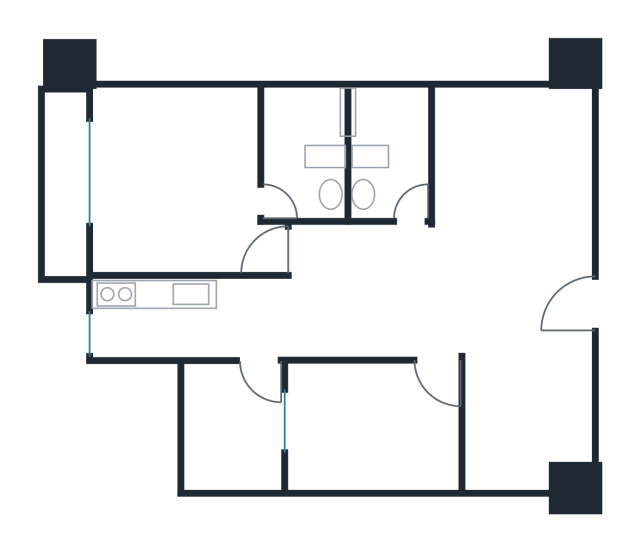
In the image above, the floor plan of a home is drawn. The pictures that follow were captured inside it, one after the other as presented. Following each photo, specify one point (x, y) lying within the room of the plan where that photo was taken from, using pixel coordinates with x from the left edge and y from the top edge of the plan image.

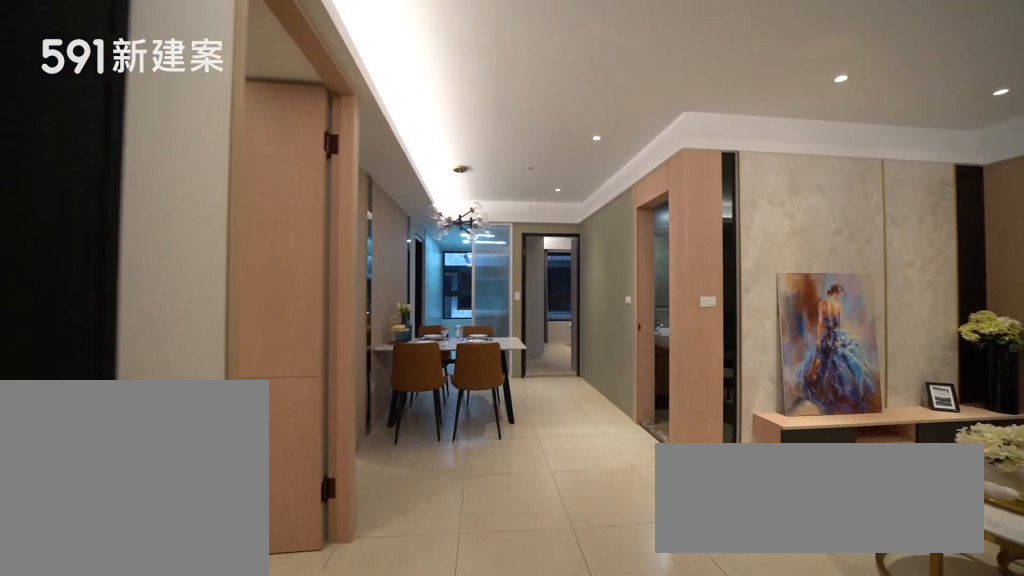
(525, 313)
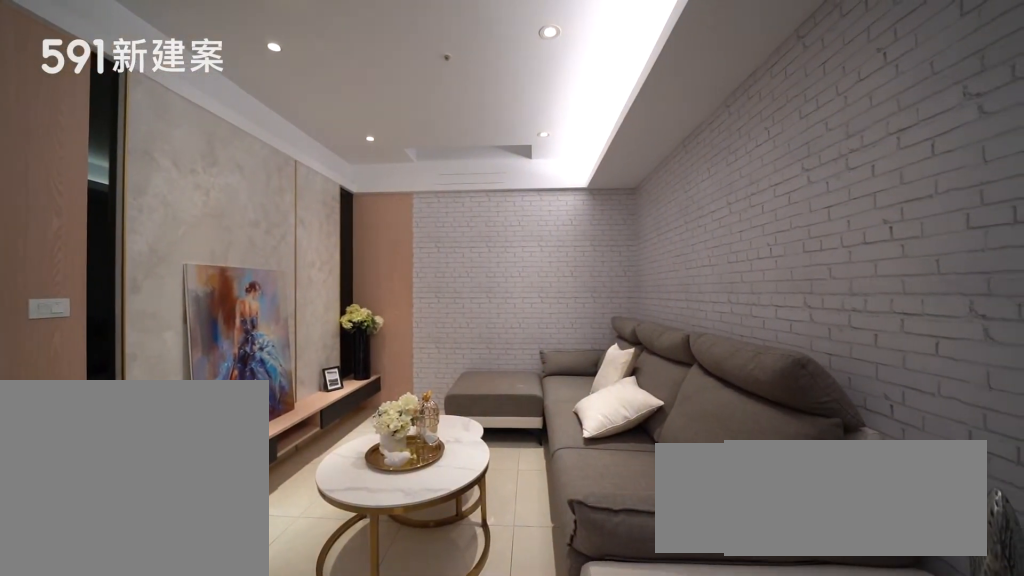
(516, 180)
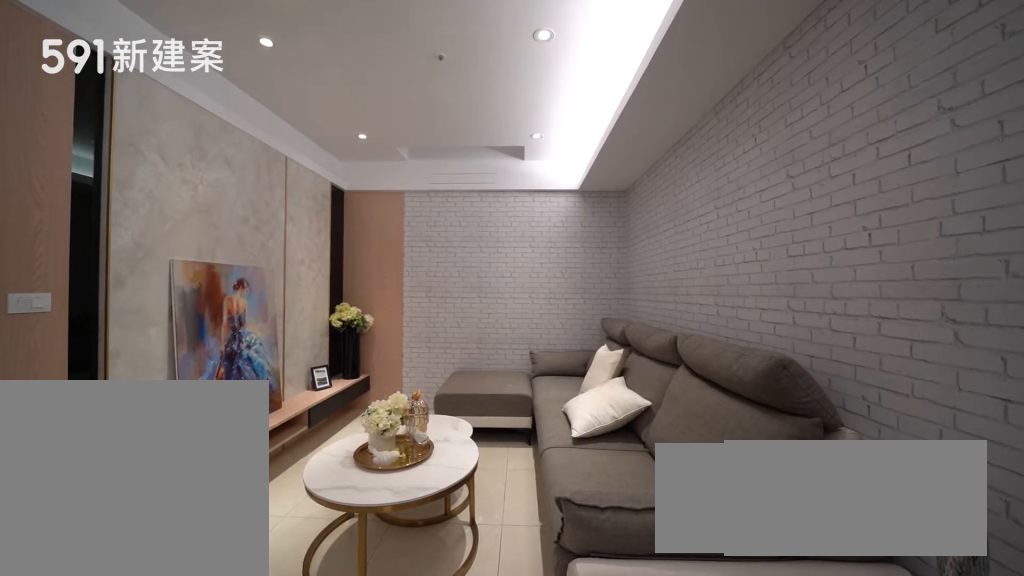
(516, 180)
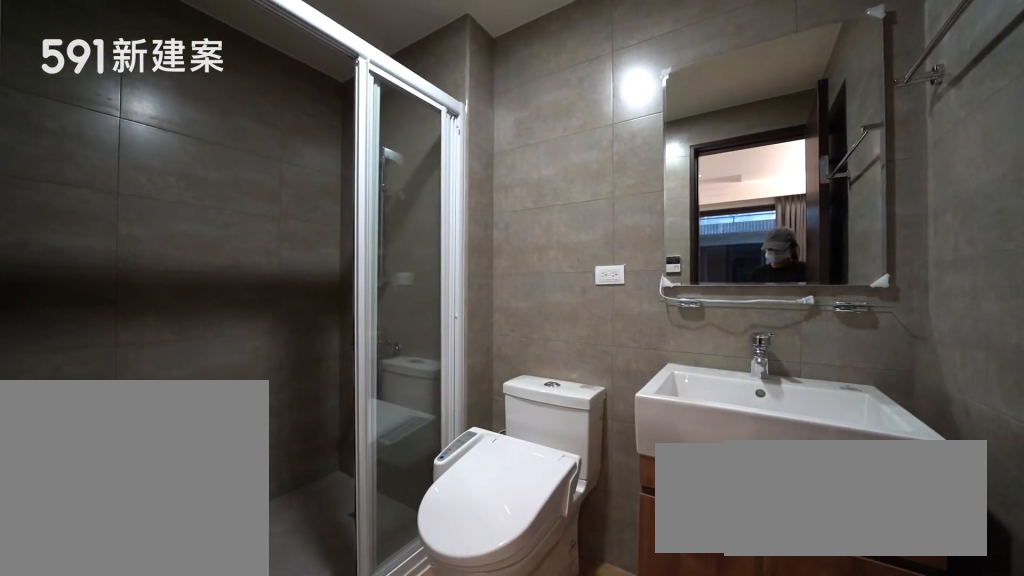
(306, 148)
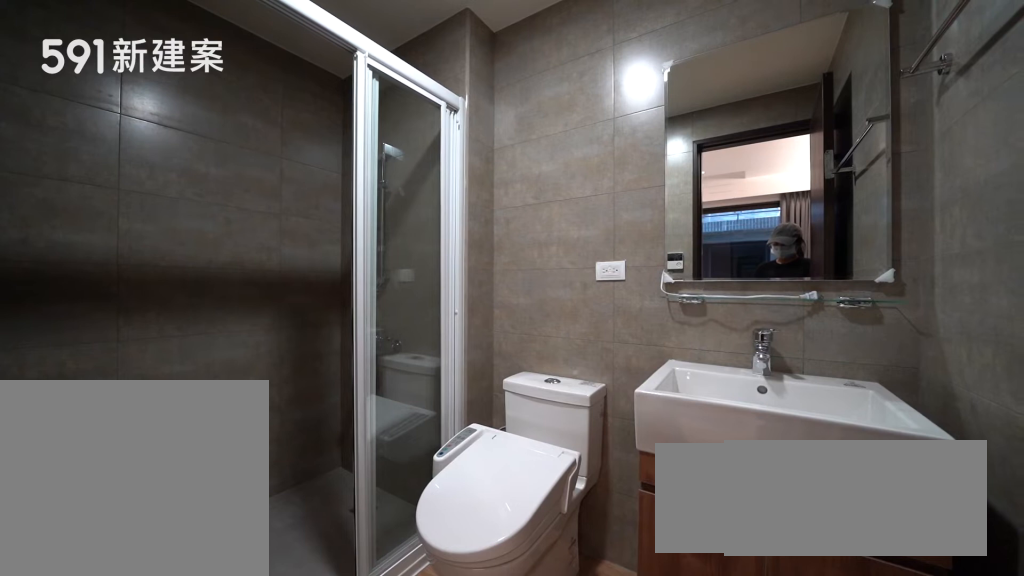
(306, 148)
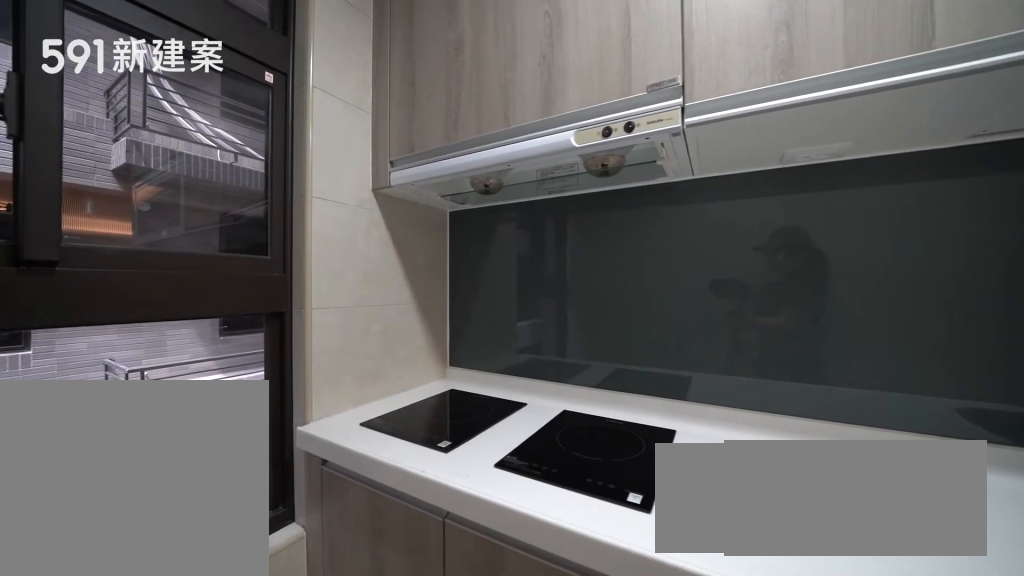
(182, 318)
